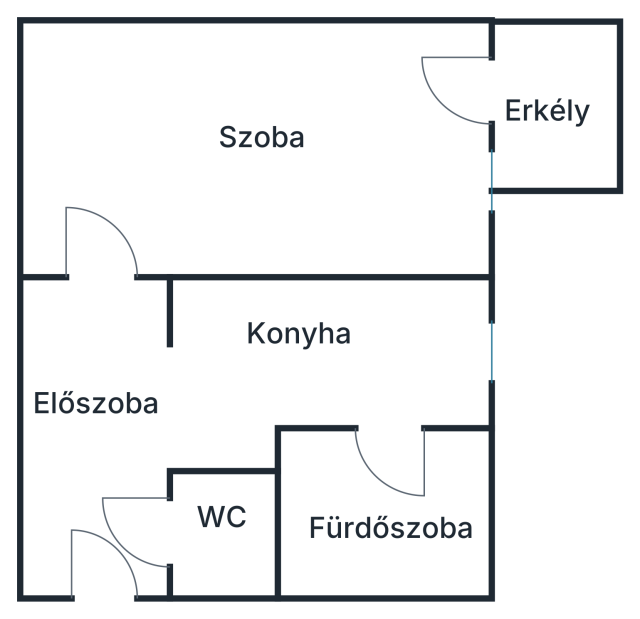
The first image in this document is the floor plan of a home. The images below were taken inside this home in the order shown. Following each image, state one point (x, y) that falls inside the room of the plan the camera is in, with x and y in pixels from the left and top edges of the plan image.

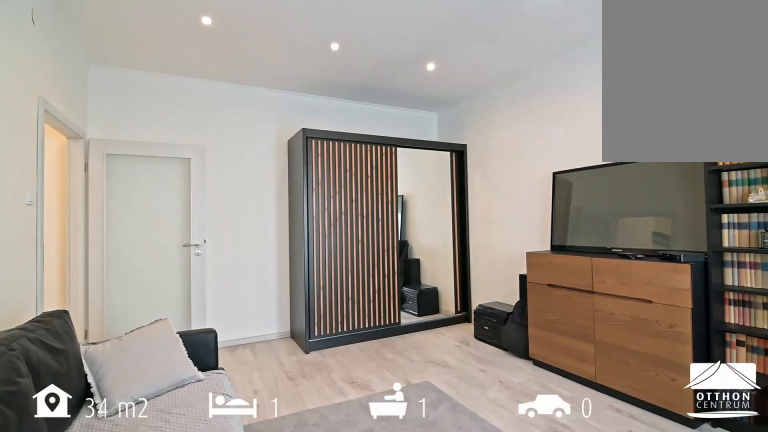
(260, 137)
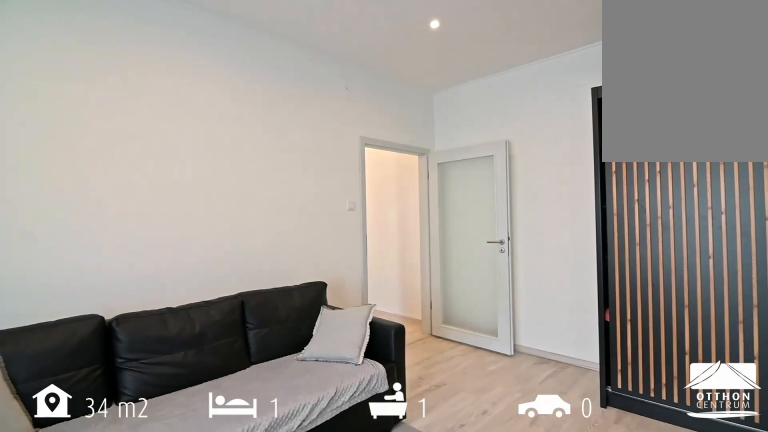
(260, 137)
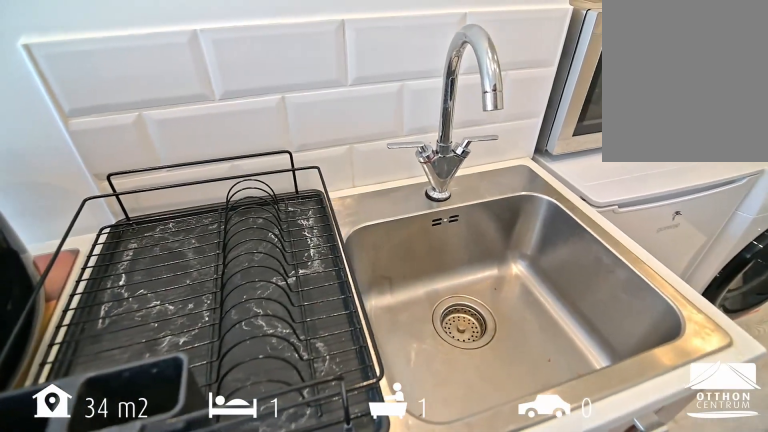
(316, 364)
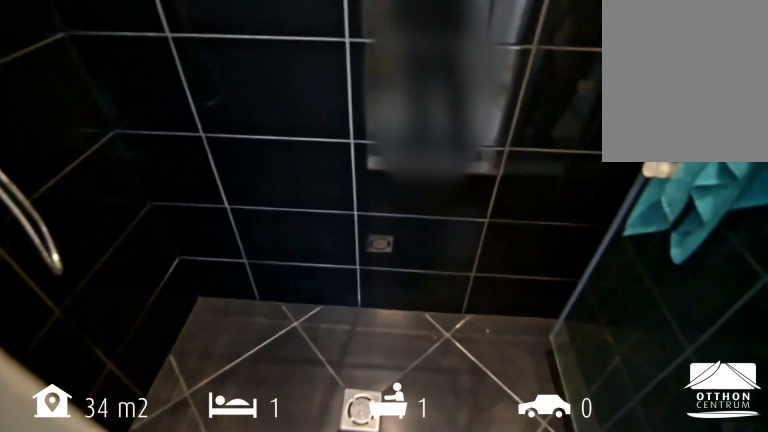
(404, 529)
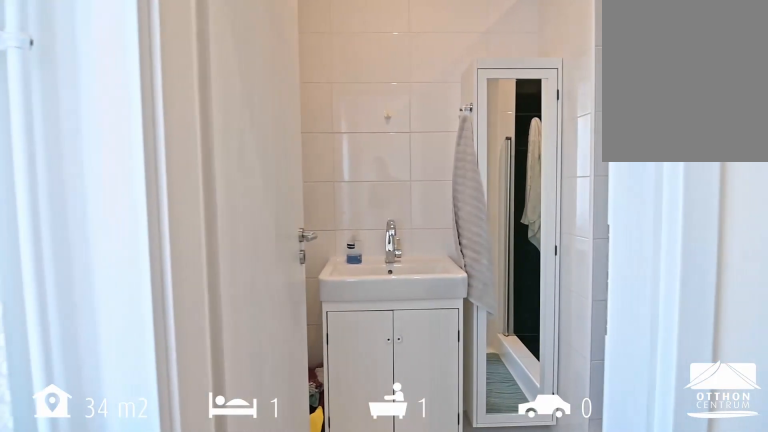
(404, 529)
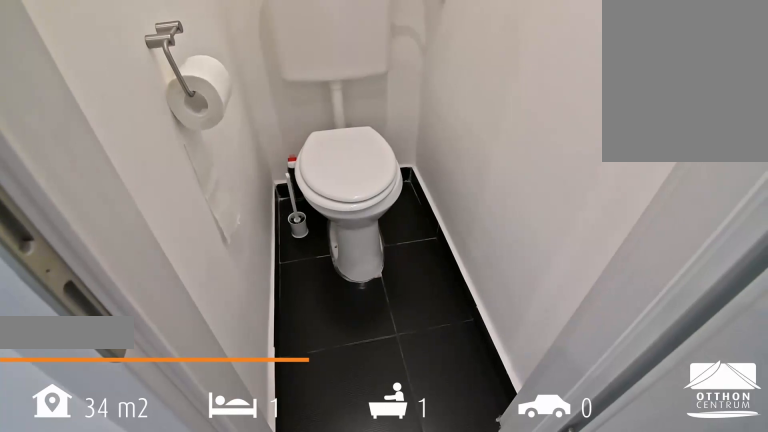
(227, 546)
